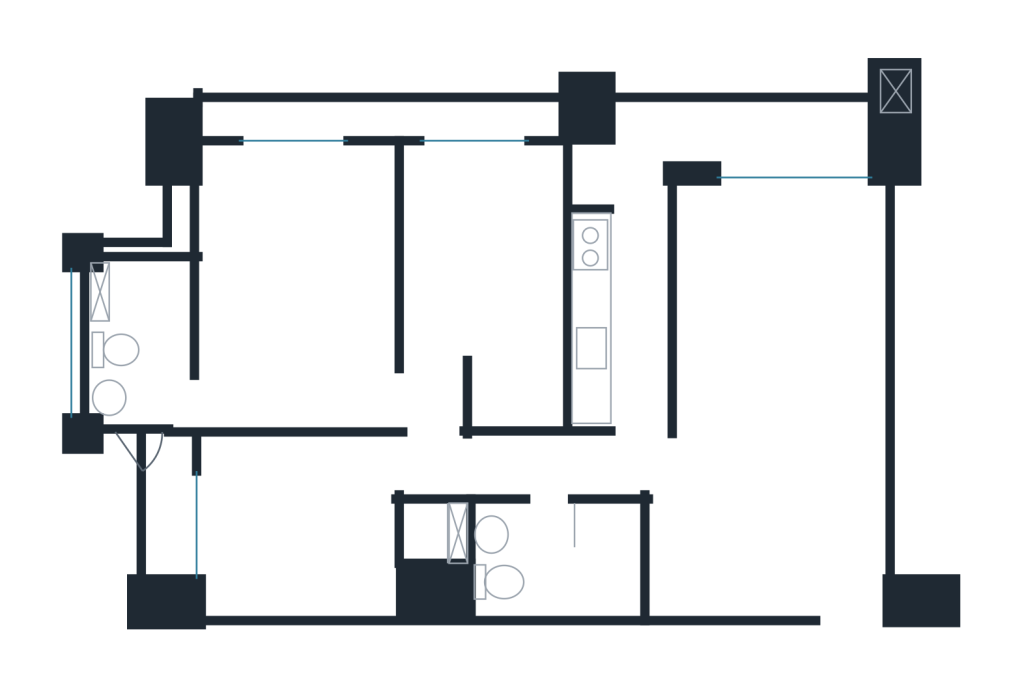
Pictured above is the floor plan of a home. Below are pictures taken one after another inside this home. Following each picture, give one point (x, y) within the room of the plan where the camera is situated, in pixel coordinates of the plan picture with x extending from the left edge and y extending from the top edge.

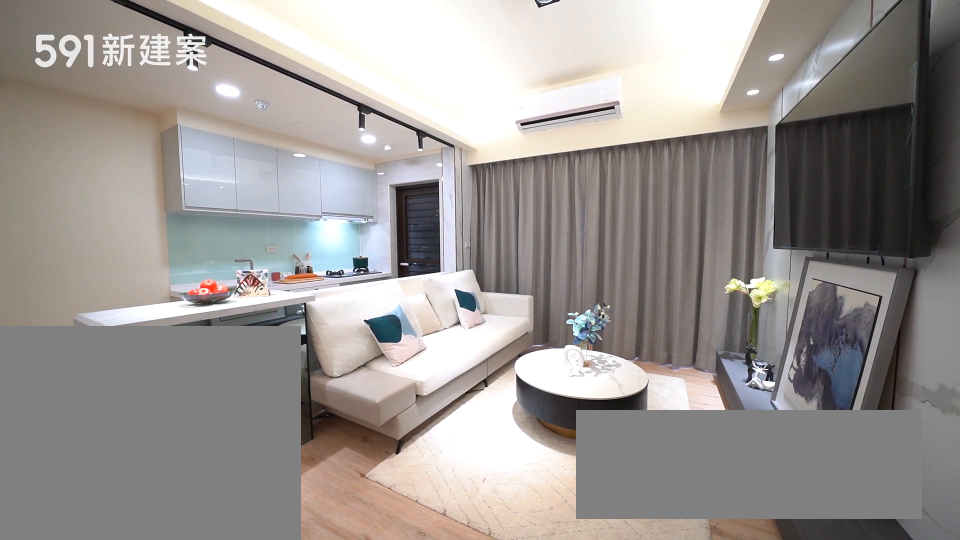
(780, 300)
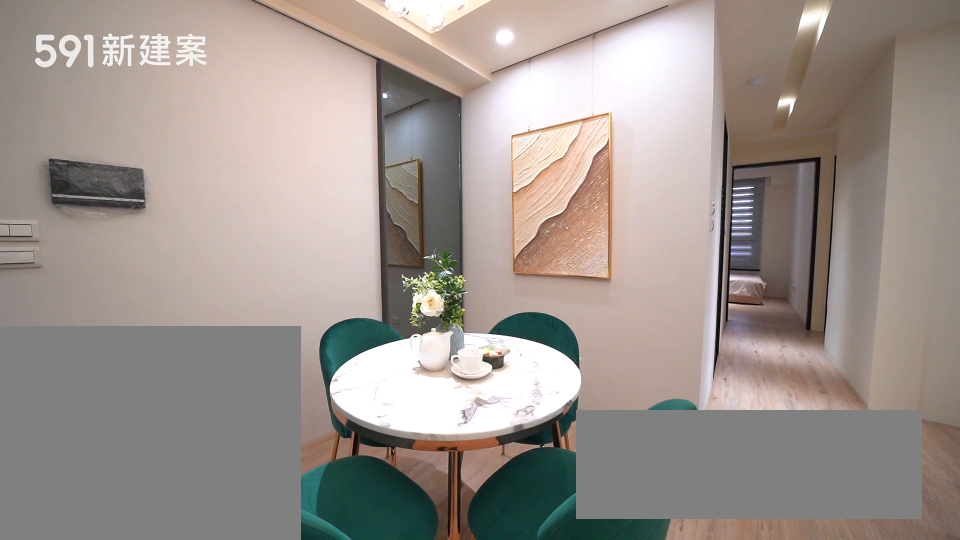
(733, 558)
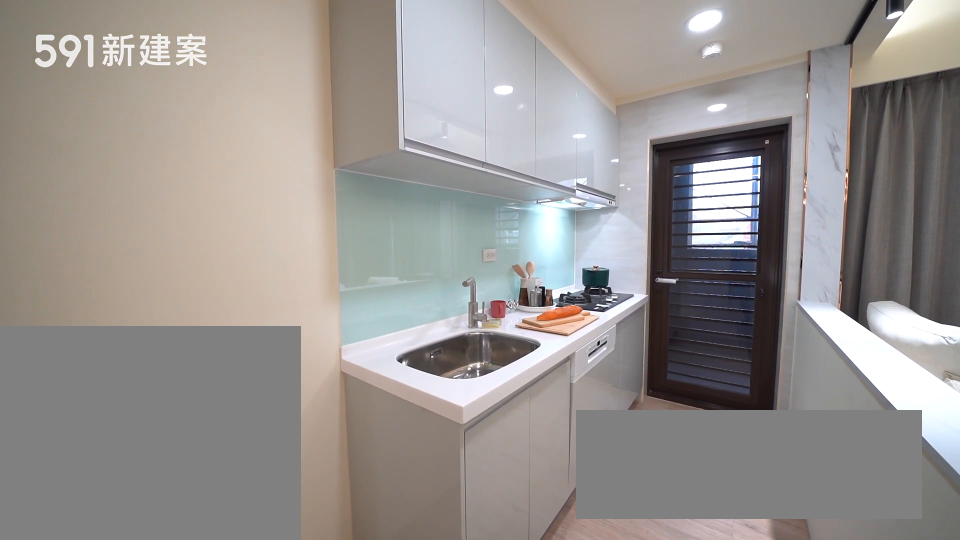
(623, 316)
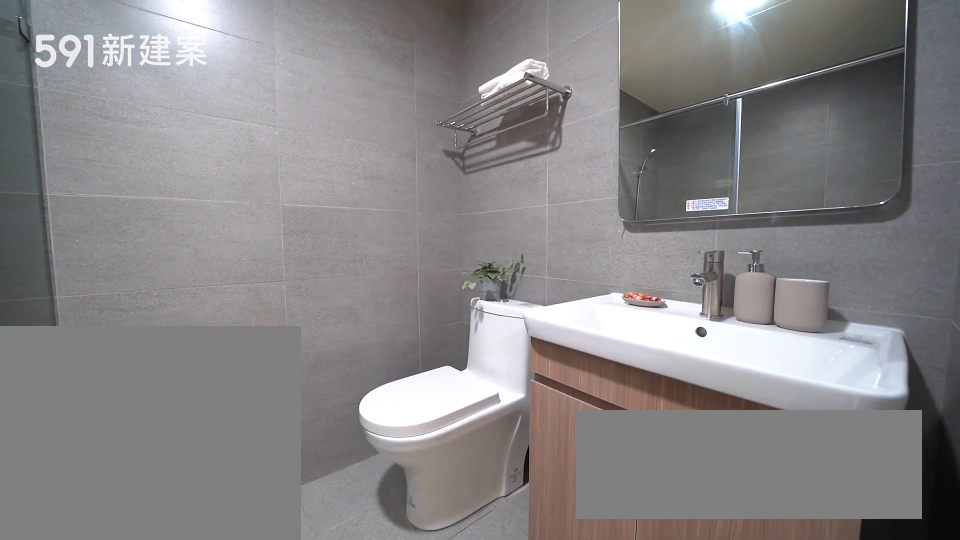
(556, 561)
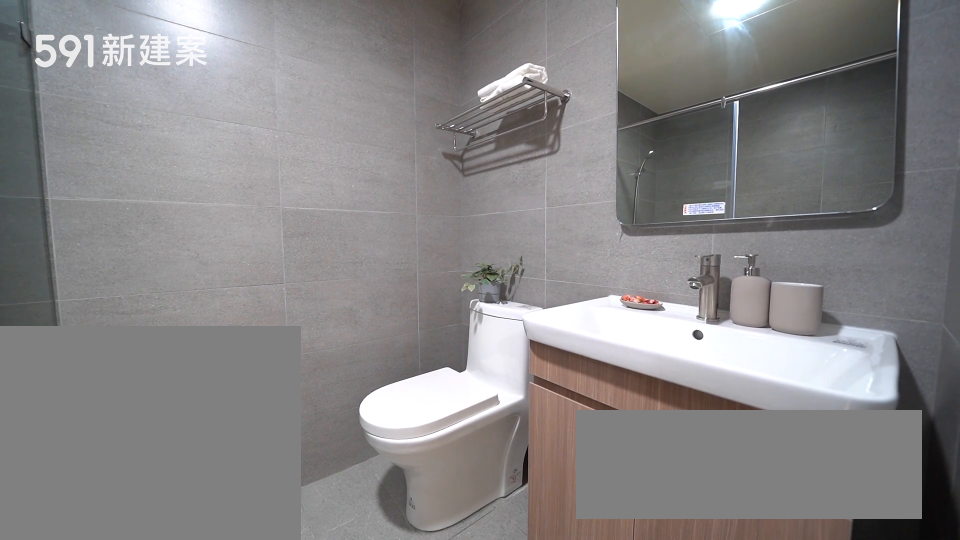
(556, 561)
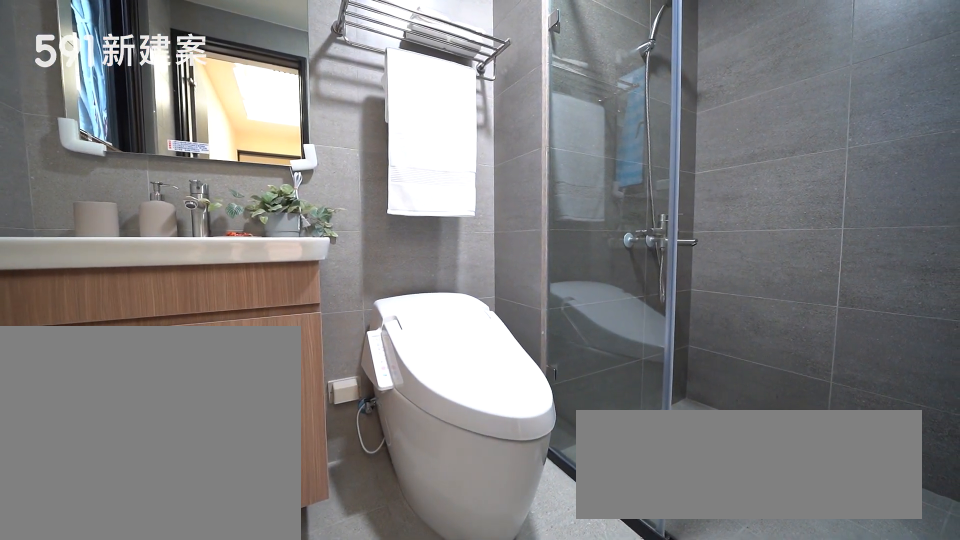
(139, 341)
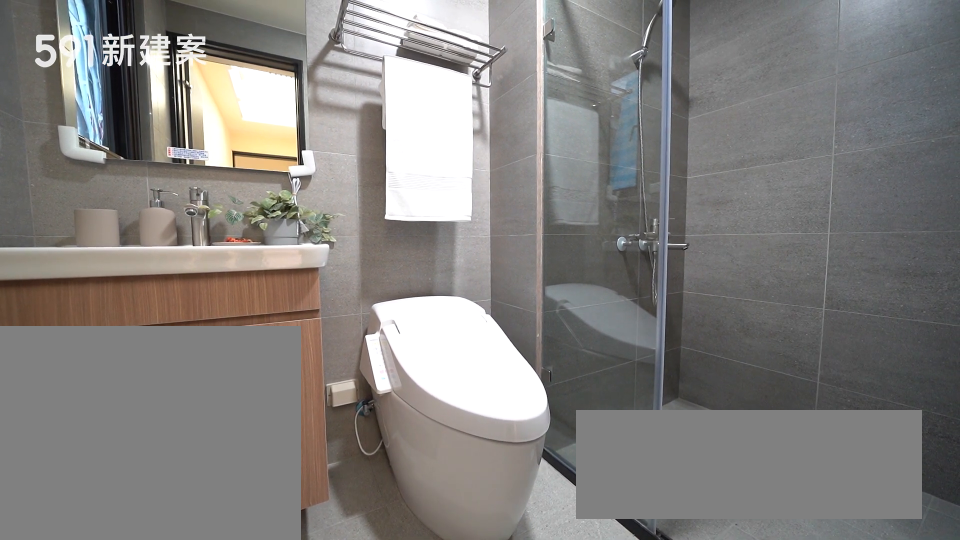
(139, 341)
